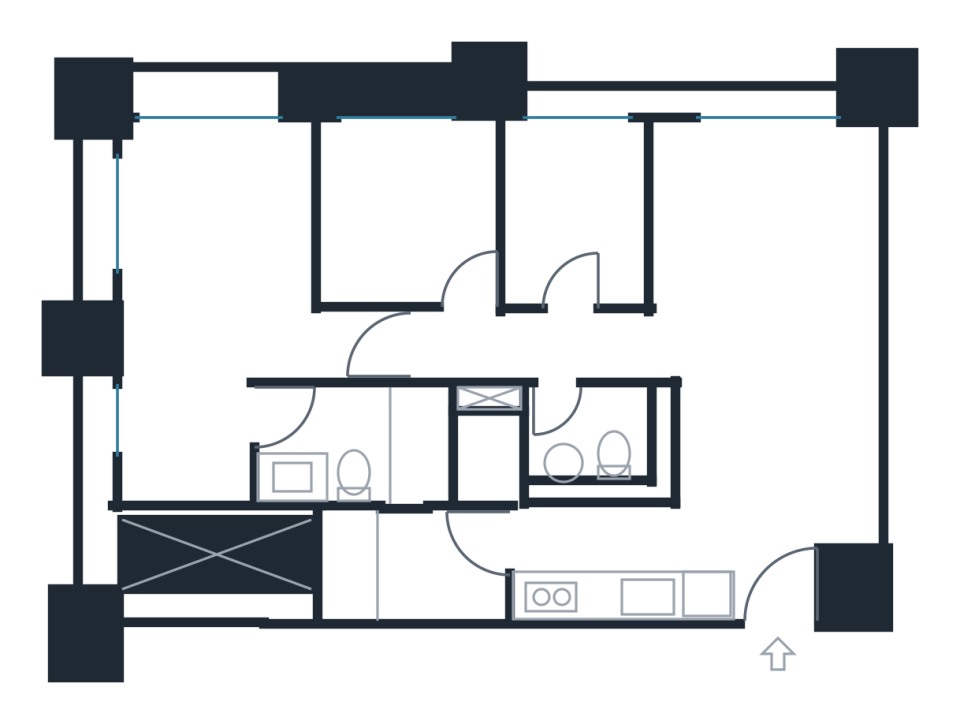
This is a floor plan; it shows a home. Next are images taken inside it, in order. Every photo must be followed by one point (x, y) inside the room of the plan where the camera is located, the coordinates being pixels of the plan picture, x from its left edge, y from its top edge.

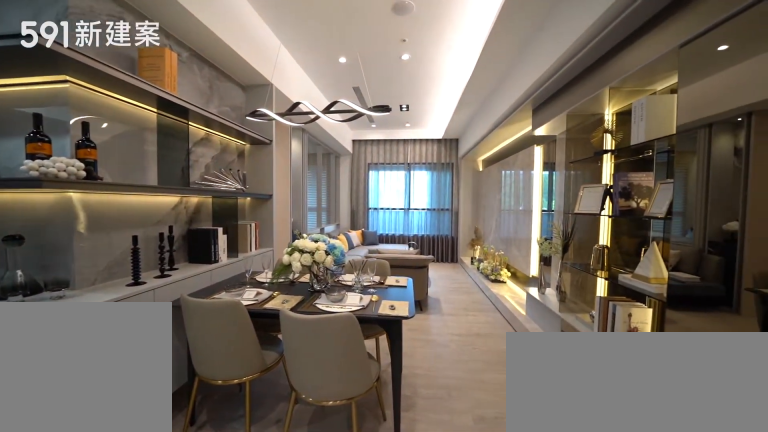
(768, 456)
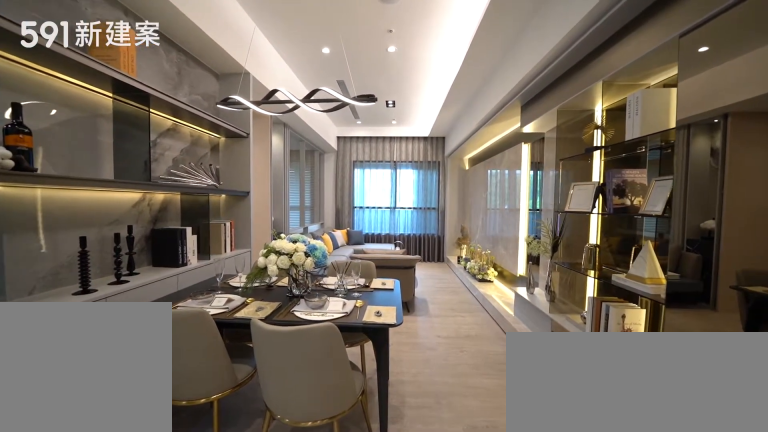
(768, 456)
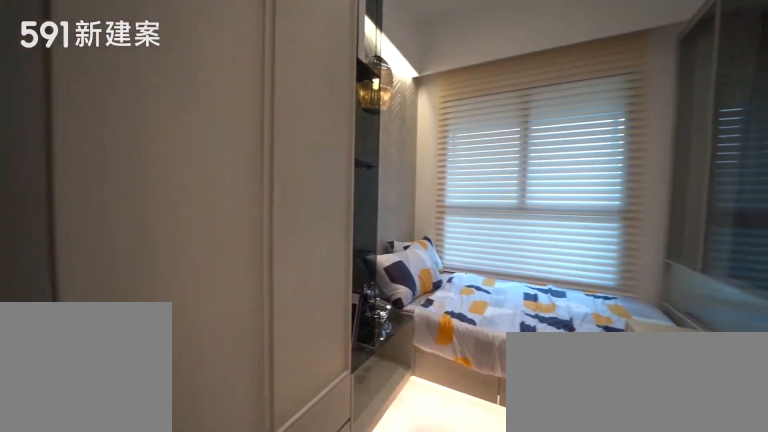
(580, 208)
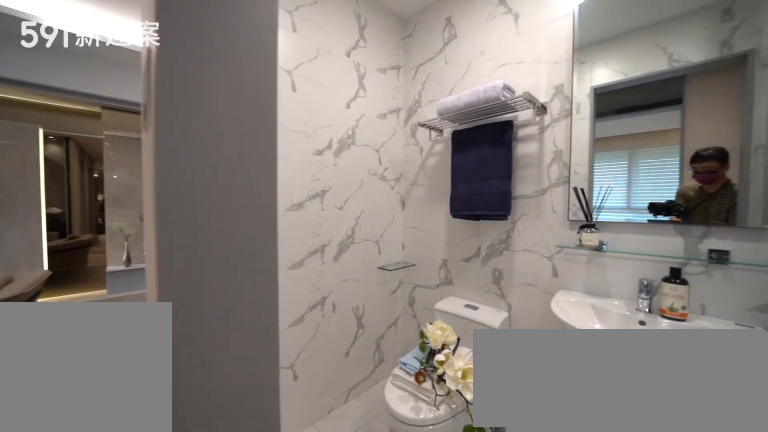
(541, 437)
